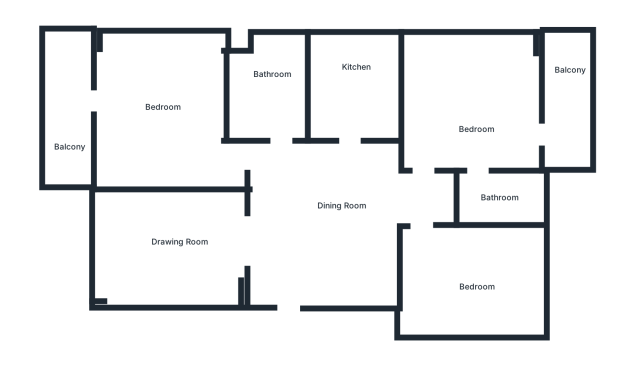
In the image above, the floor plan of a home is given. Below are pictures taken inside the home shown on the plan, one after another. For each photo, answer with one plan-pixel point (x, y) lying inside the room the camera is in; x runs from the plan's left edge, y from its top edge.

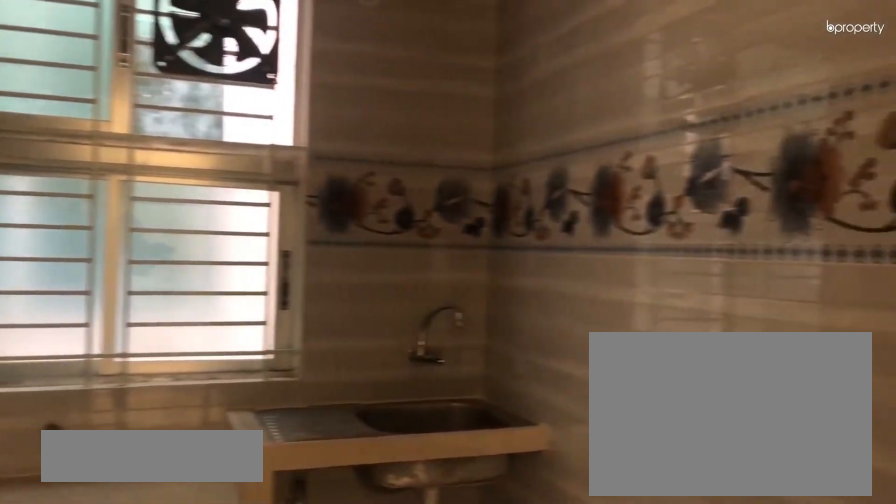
(358, 77)
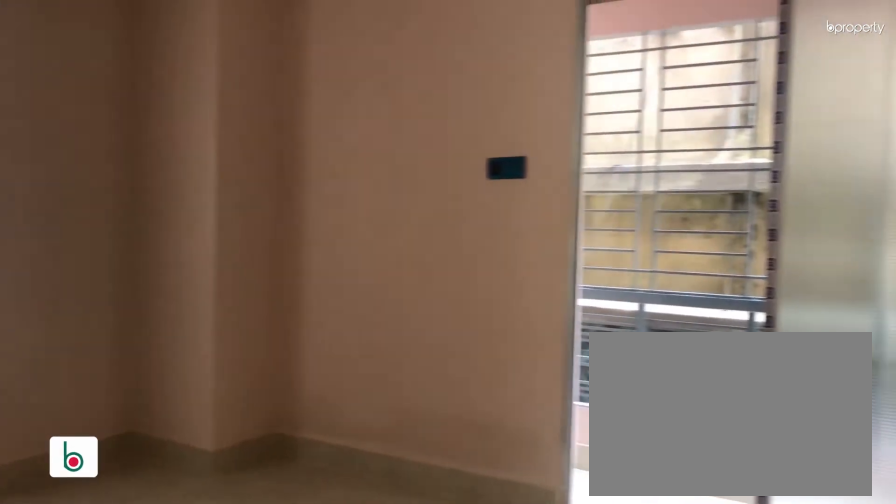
(473, 103)
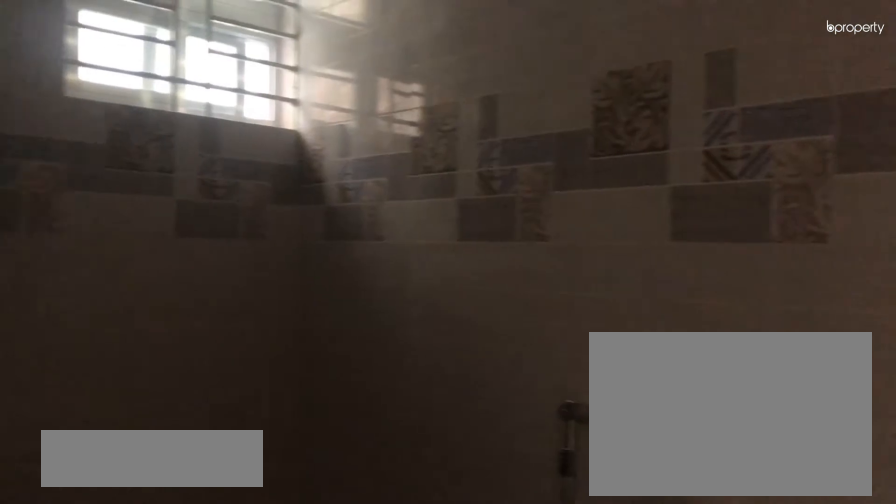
(502, 196)
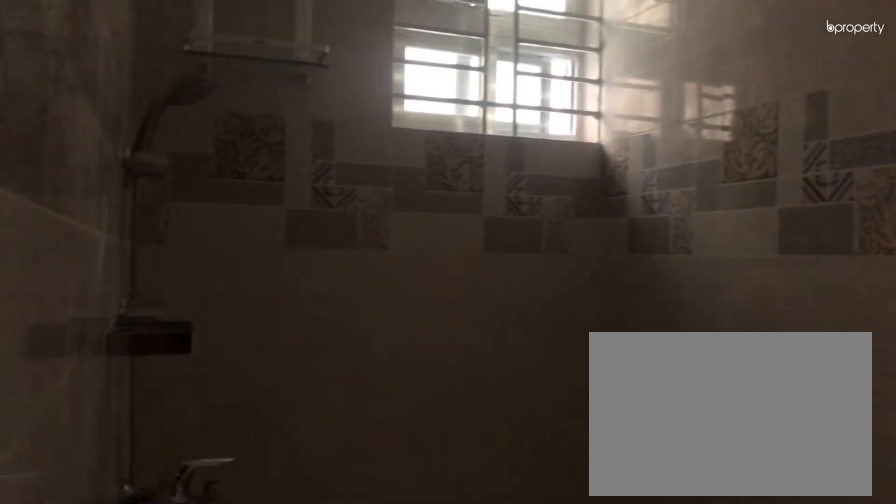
(502, 196)
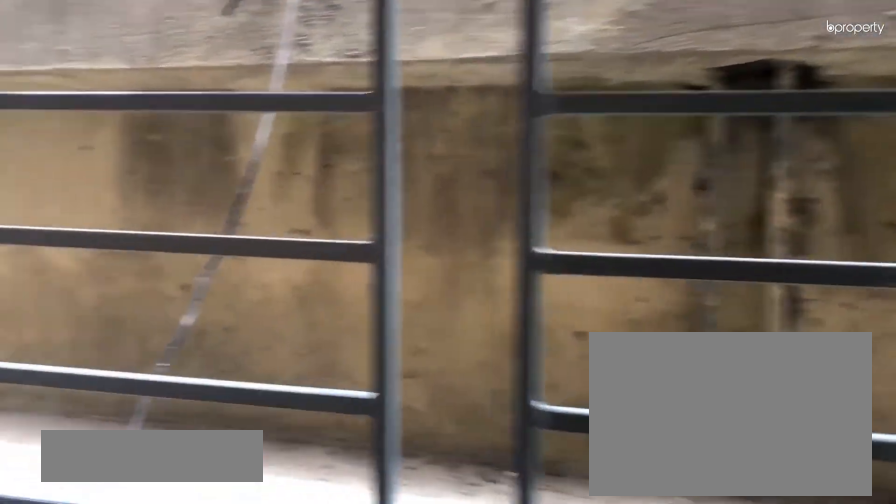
(567, 86)
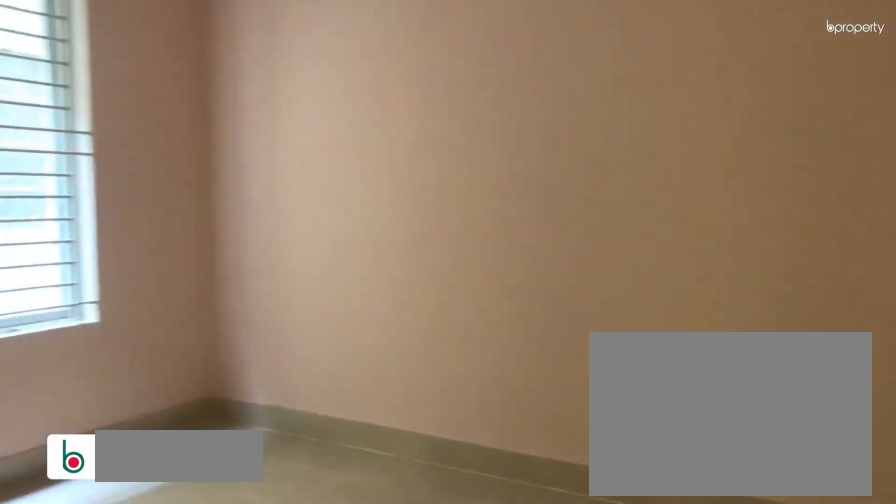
(476, 288)
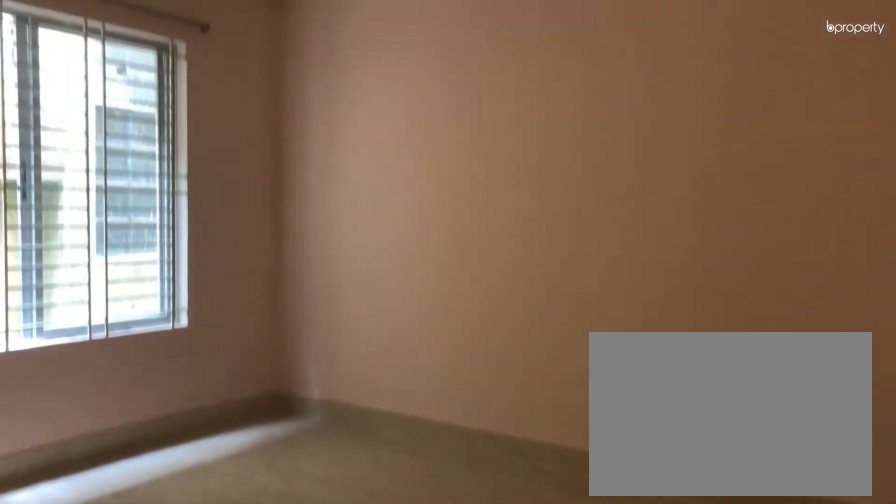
(476, 288)
